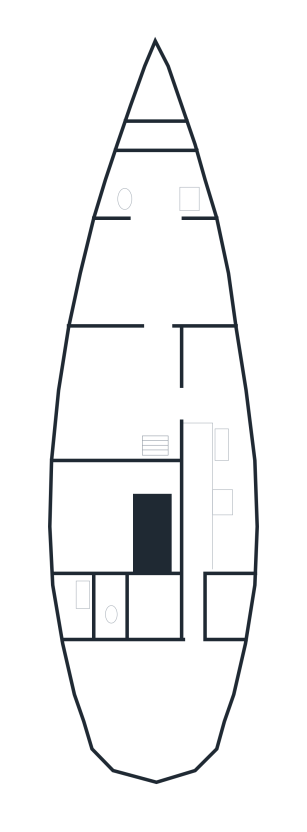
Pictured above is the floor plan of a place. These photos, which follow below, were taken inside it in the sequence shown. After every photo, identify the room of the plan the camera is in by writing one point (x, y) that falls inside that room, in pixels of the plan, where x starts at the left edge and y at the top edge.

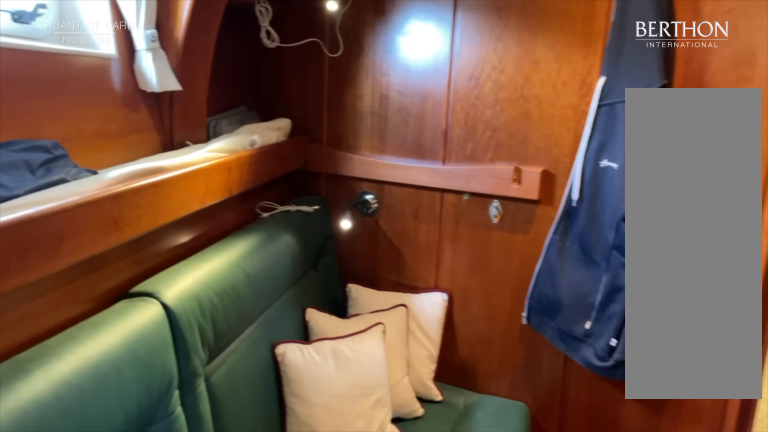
(152, 274)
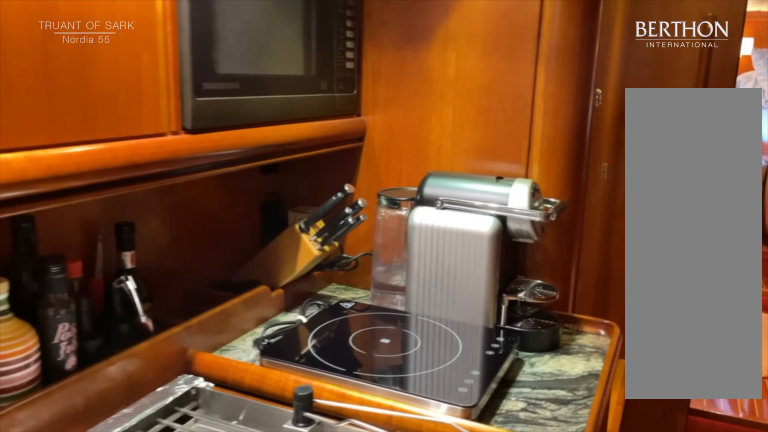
(219, 487)
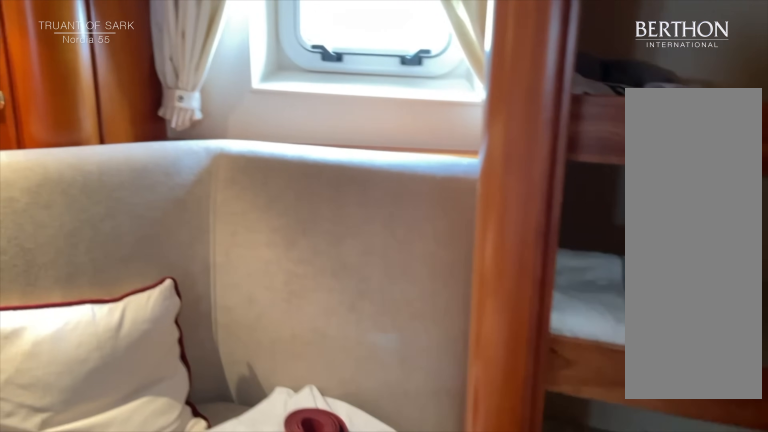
(154, 667)
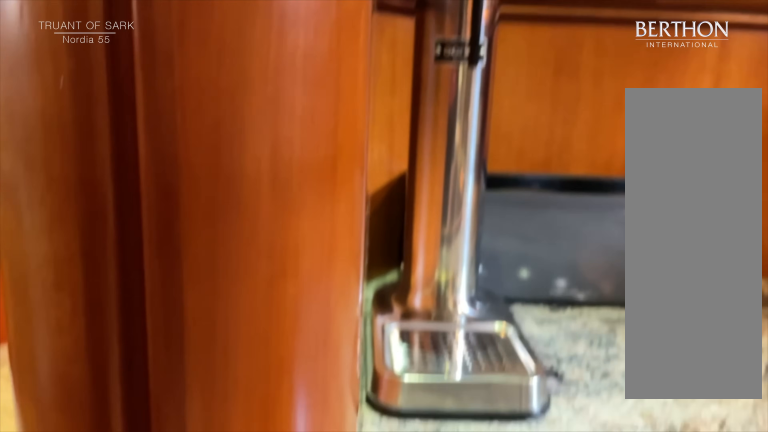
(219, 487)
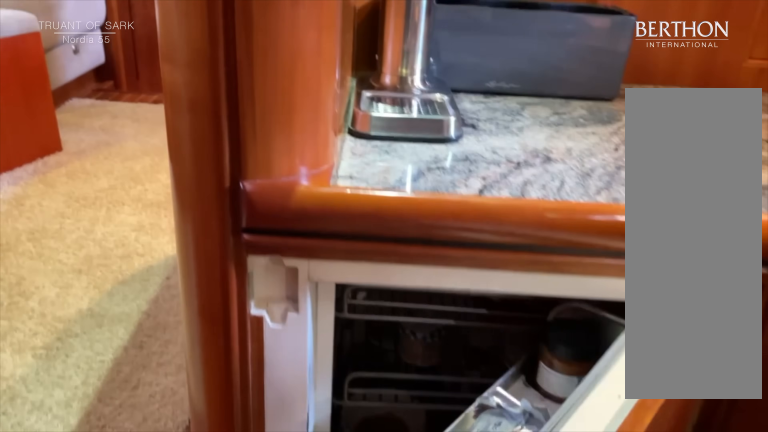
(219, 487)
